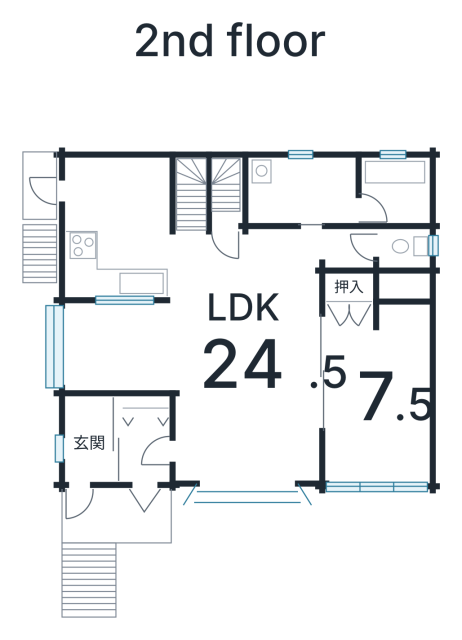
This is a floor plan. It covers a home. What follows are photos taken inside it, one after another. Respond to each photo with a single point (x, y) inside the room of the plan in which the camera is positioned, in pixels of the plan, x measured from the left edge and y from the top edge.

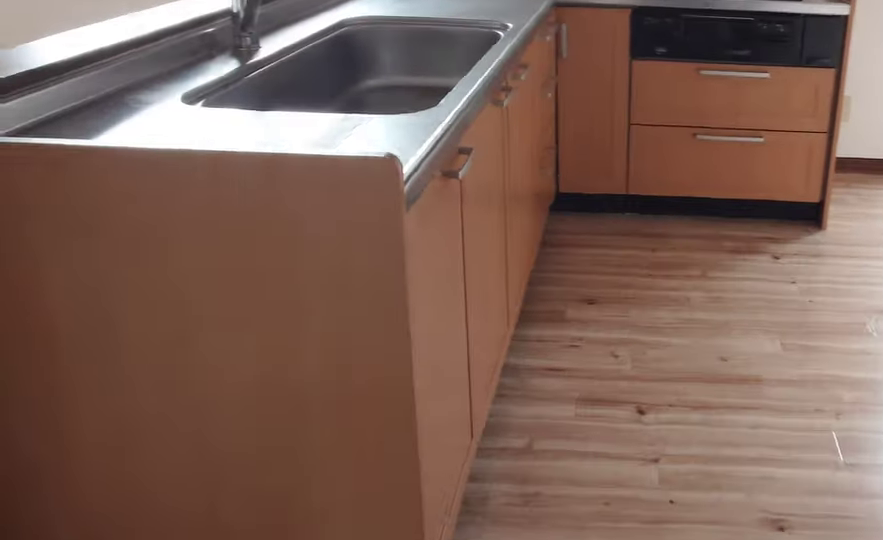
(120, 228)
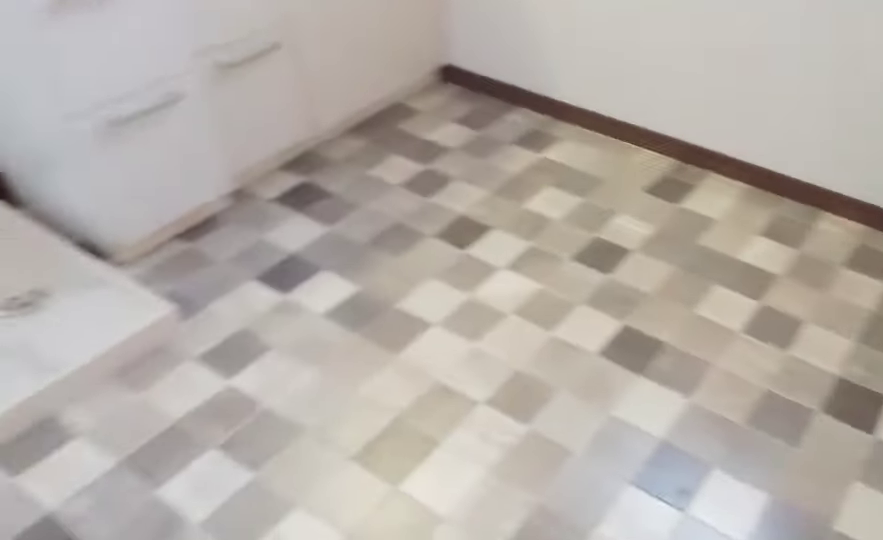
(303, 181)
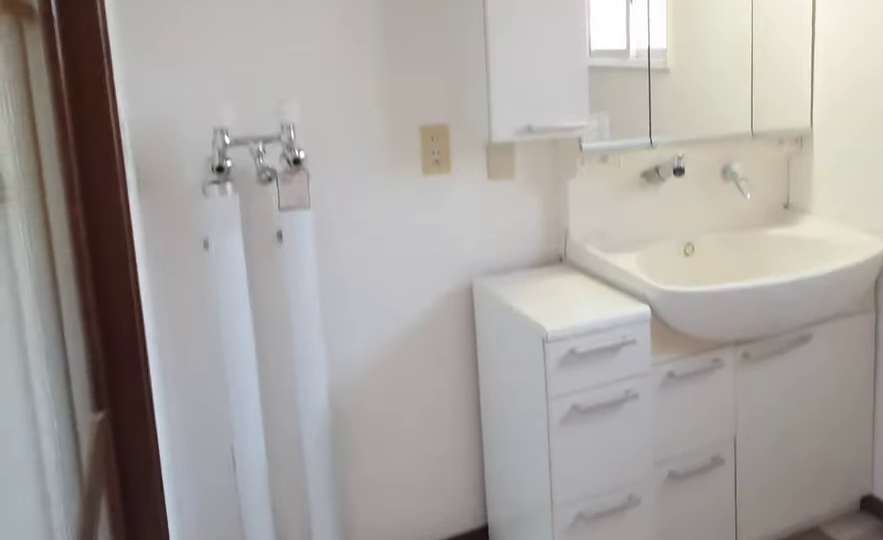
(303, 181)
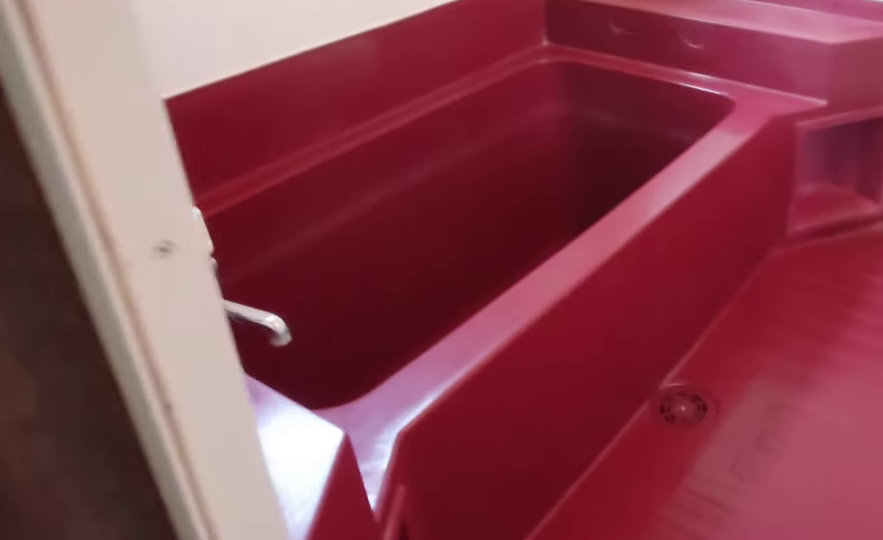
(388, 193)
